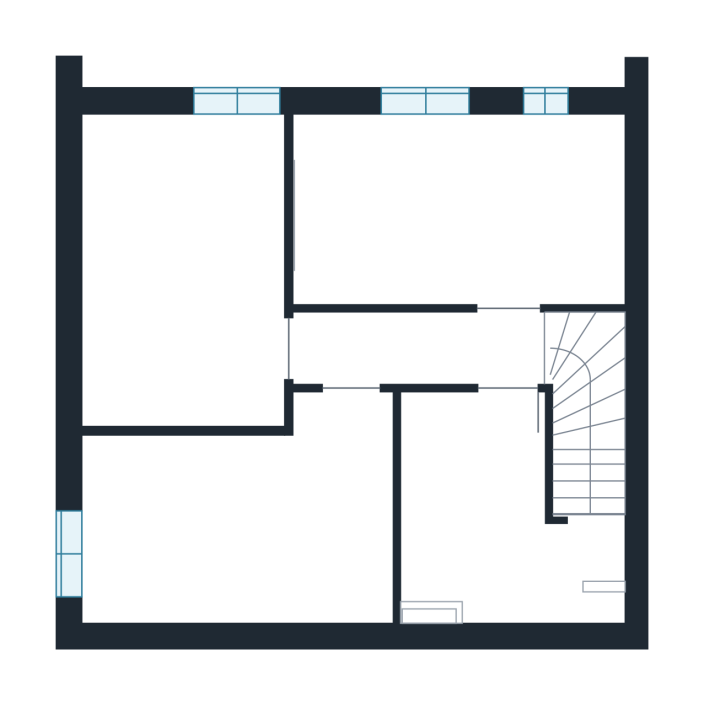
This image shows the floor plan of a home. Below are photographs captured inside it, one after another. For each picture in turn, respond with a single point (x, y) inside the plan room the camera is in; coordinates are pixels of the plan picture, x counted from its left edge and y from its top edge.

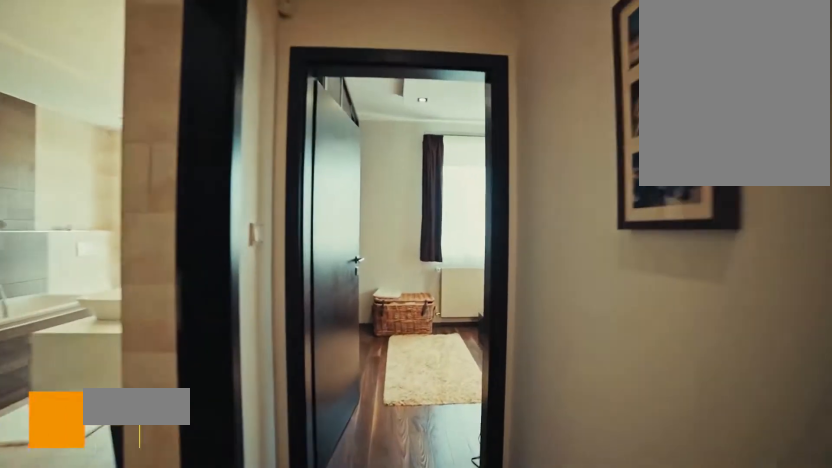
(420, 350)
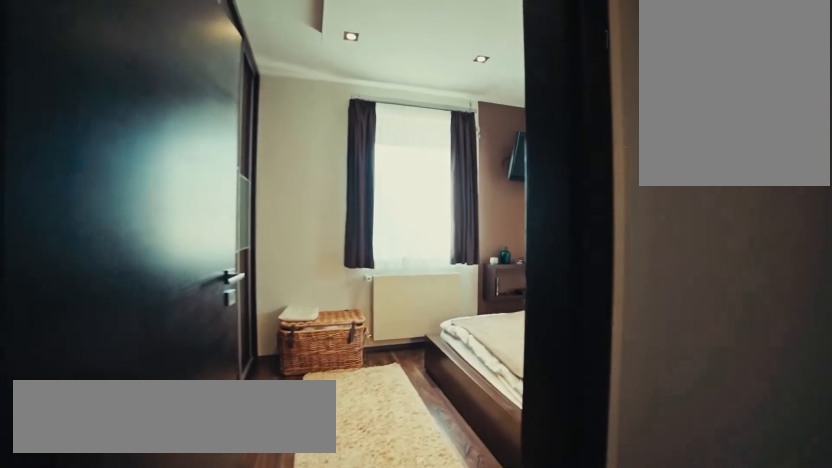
(352, 351)
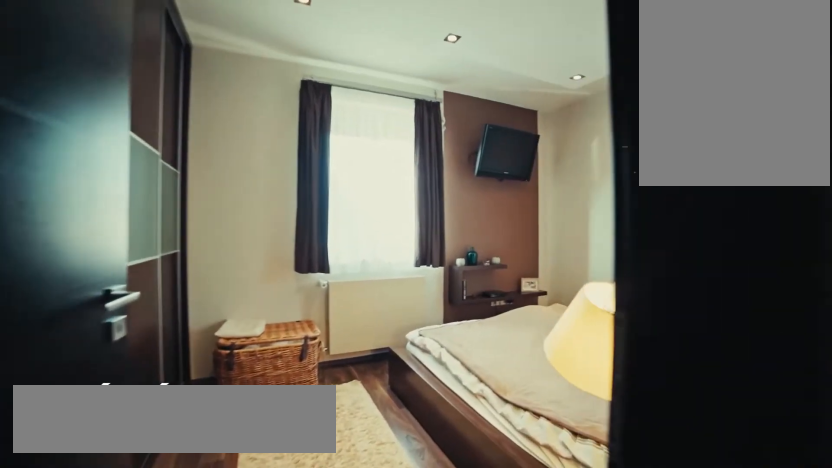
(315, 351)
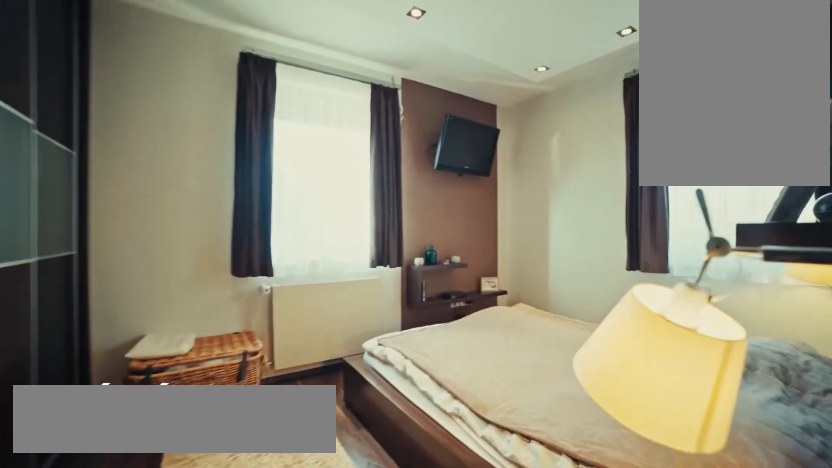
(283, 350)
